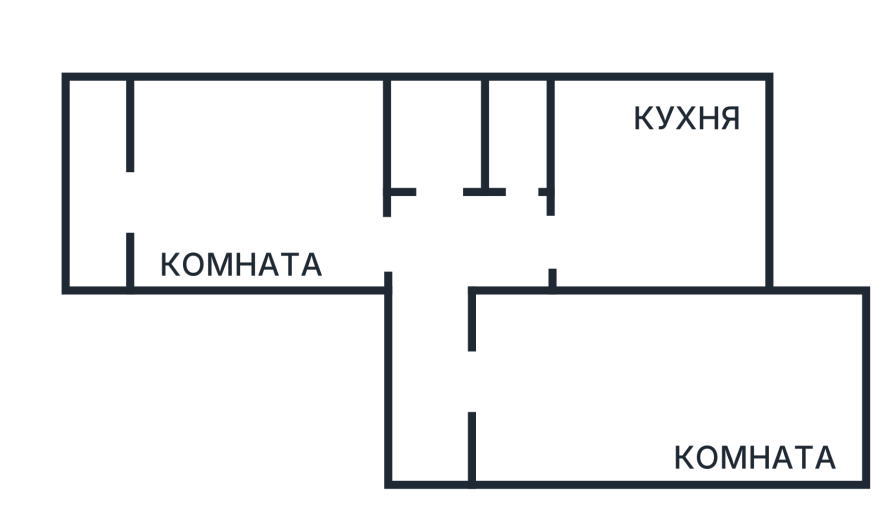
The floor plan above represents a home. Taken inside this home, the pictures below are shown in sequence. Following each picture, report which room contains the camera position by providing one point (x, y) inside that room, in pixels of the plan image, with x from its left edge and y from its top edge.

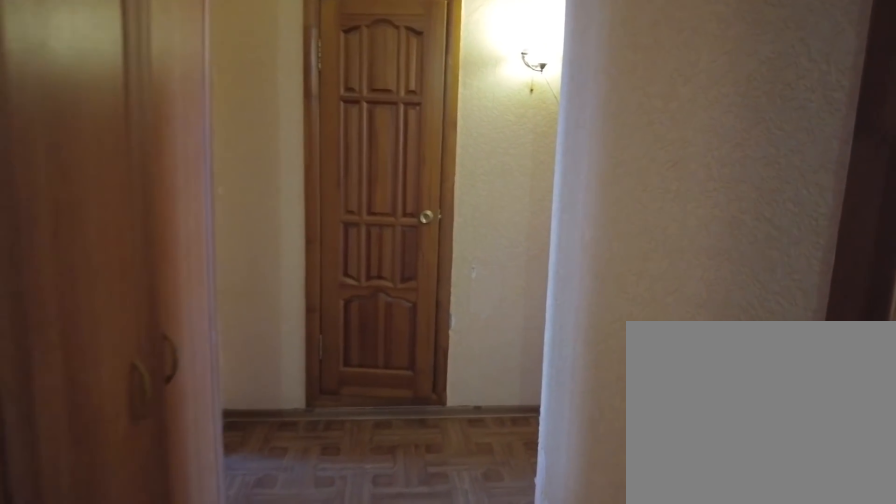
(441, 445)
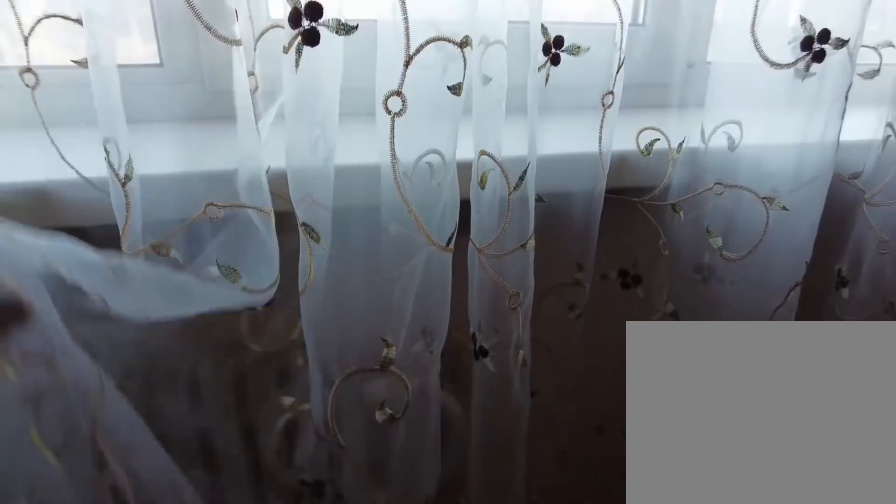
(585, 421)
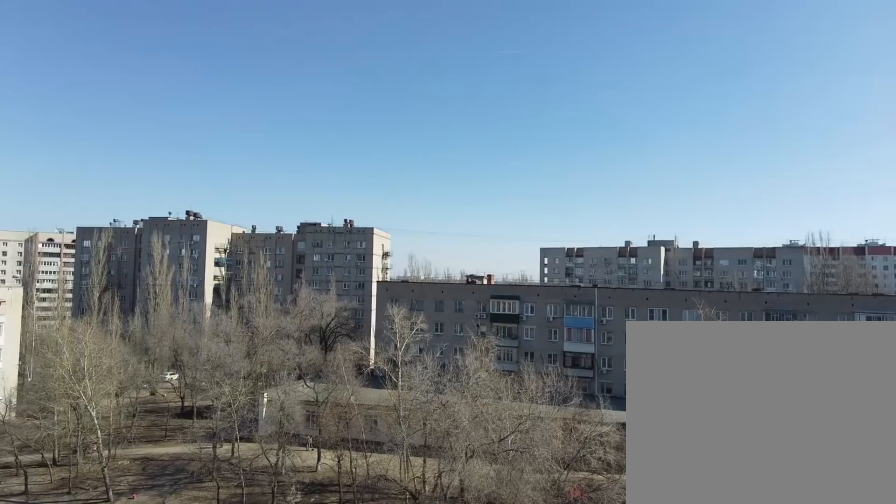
(585, 421)
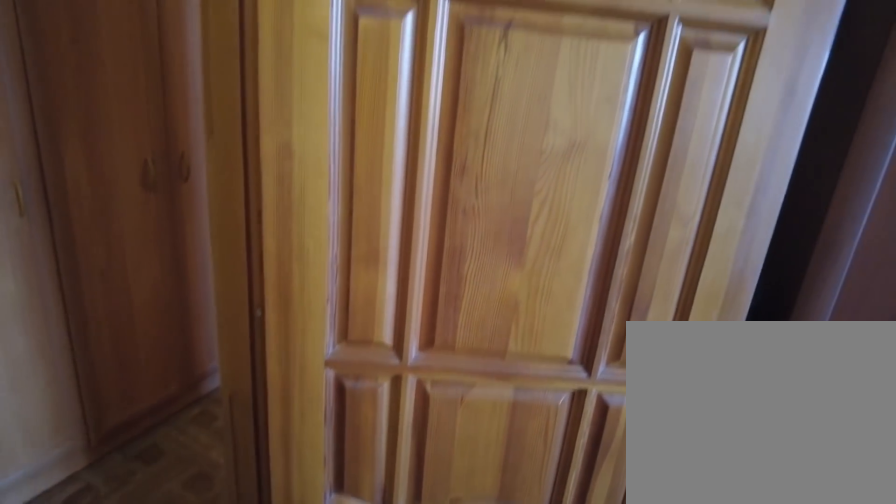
(478, 398)
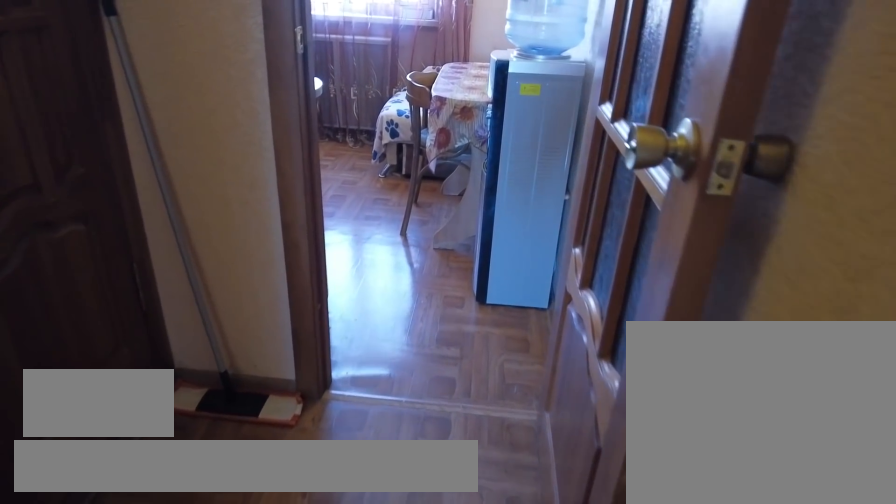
(440, 316)
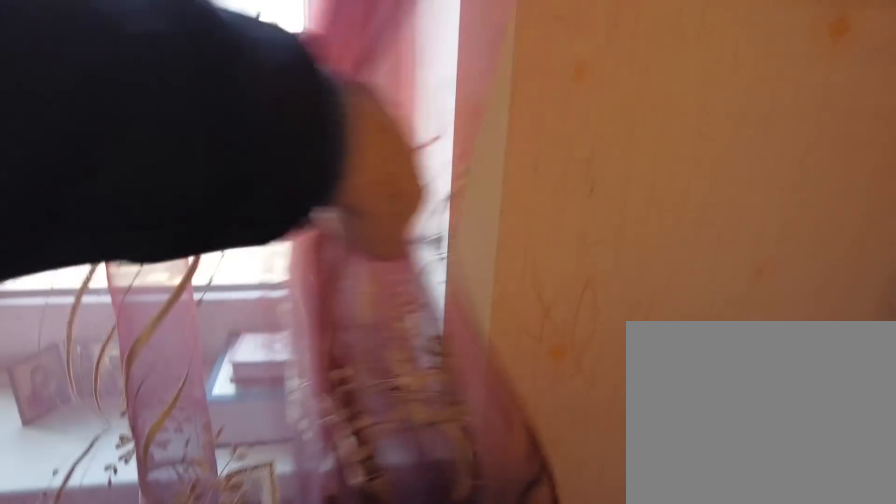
(603, 246)
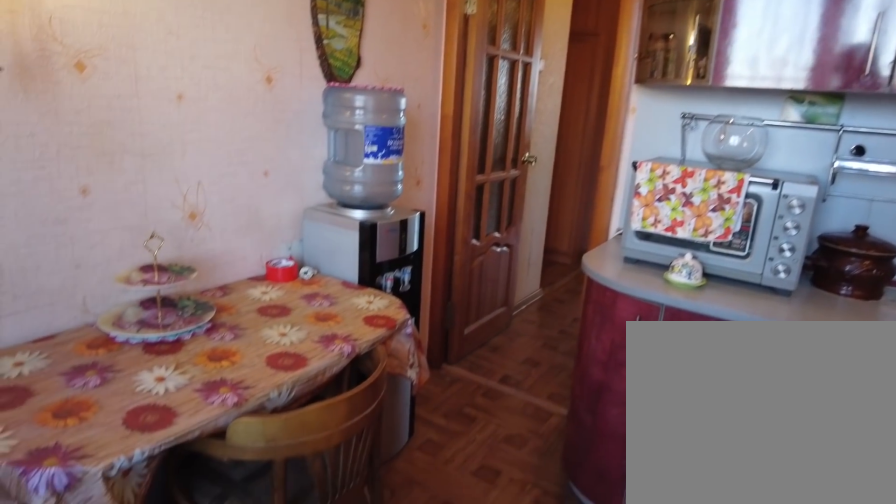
(603, 246)
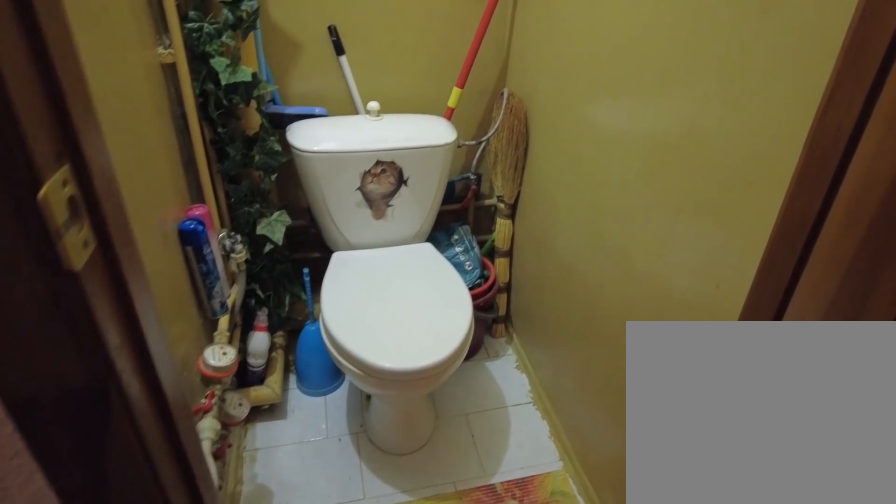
(521, 243)
